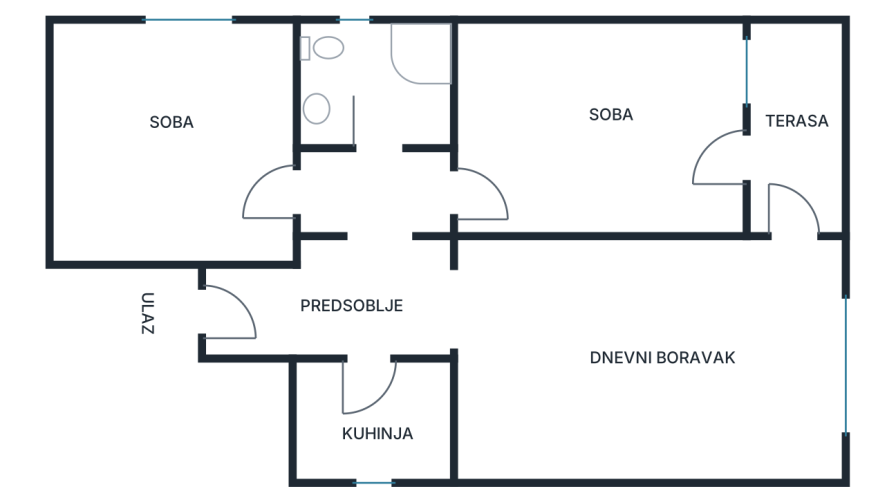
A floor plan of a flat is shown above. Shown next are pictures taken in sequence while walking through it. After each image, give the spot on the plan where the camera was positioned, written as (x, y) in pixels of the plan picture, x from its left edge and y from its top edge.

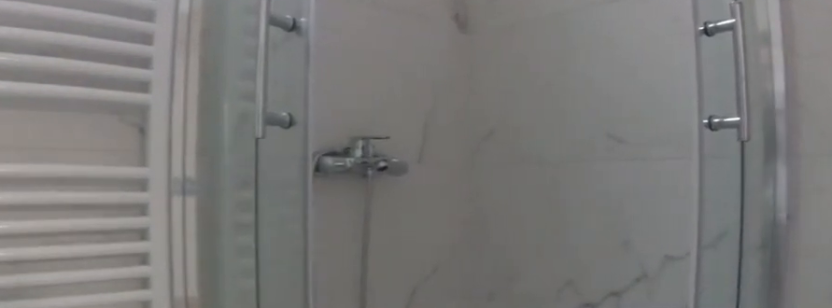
(370, 120)
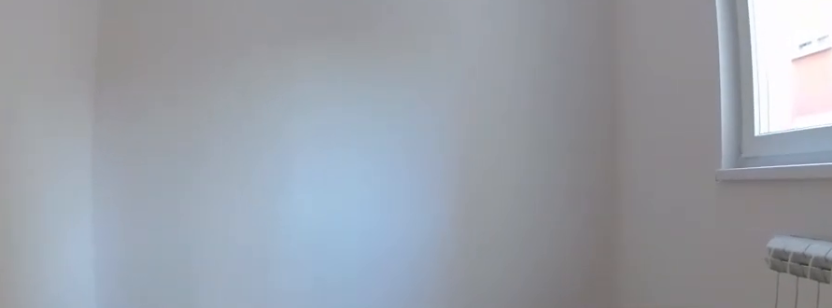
(291, 161)
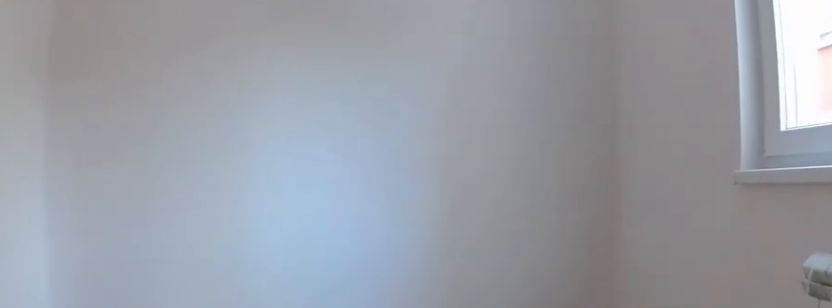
(271, 151)
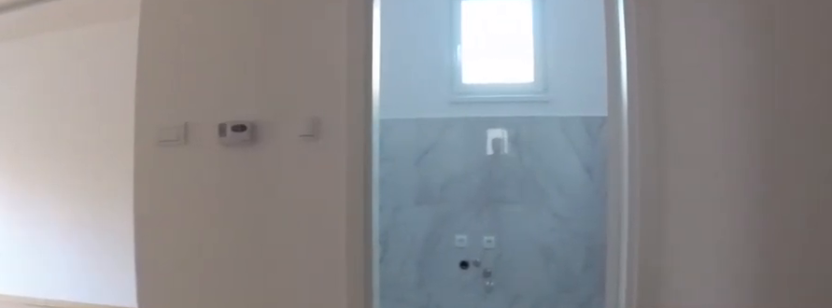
(366, 224)
